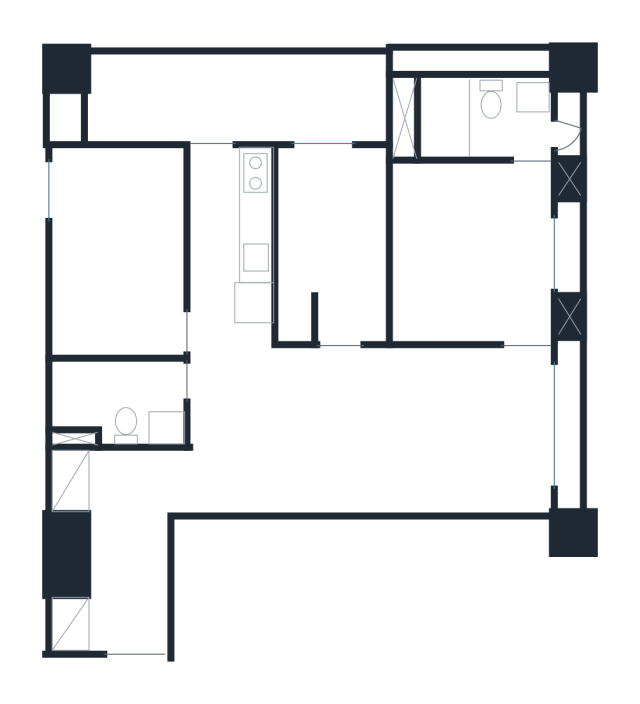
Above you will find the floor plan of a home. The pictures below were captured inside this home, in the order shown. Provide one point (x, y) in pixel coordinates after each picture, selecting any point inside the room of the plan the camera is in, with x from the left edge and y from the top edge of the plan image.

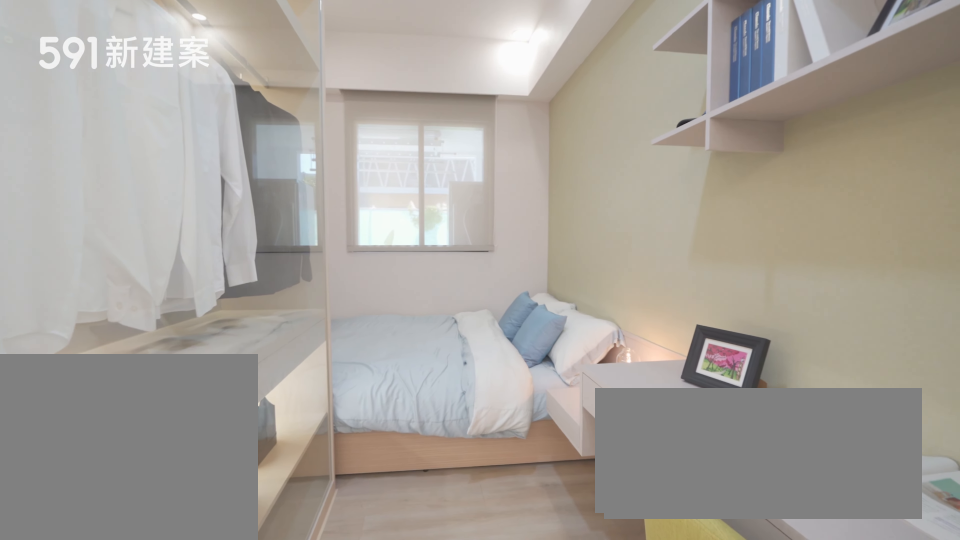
(332, 241)
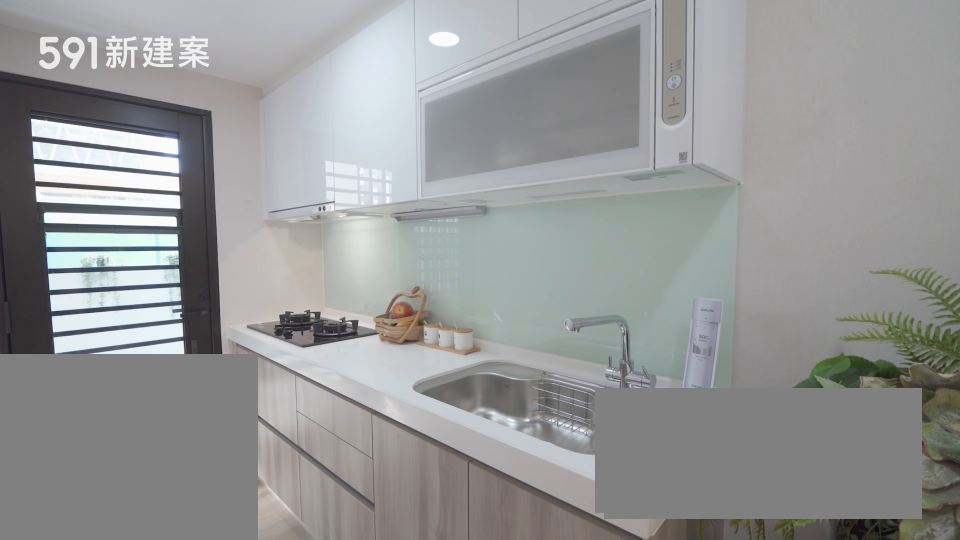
(233, 245)
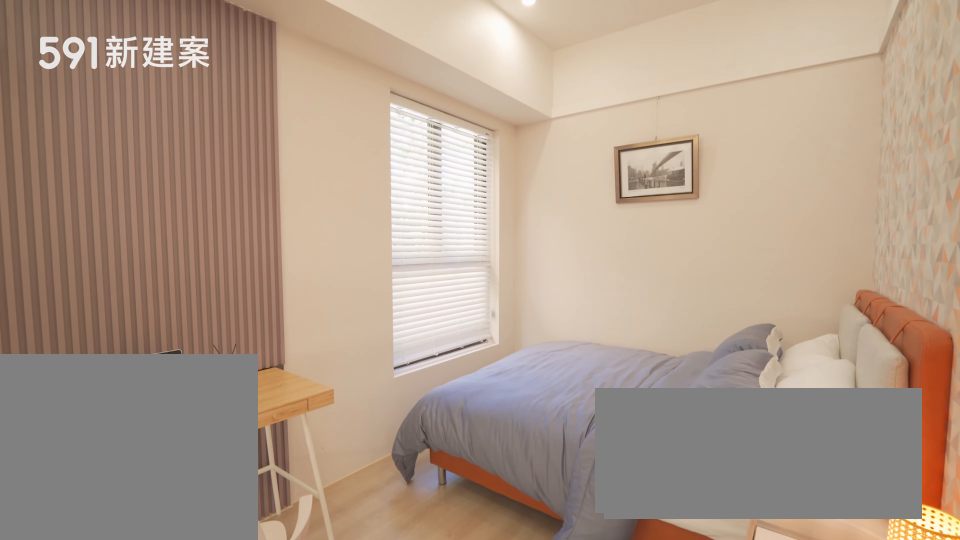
(114, 244)
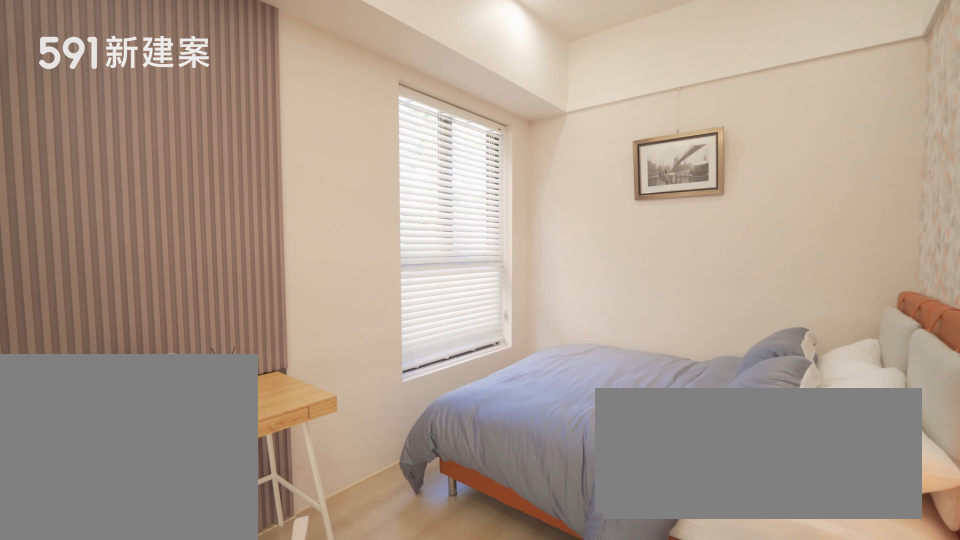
(114, 244)
